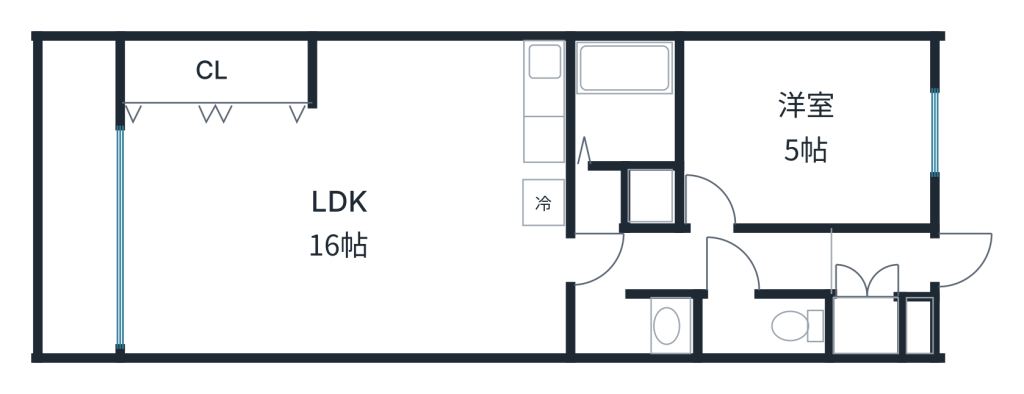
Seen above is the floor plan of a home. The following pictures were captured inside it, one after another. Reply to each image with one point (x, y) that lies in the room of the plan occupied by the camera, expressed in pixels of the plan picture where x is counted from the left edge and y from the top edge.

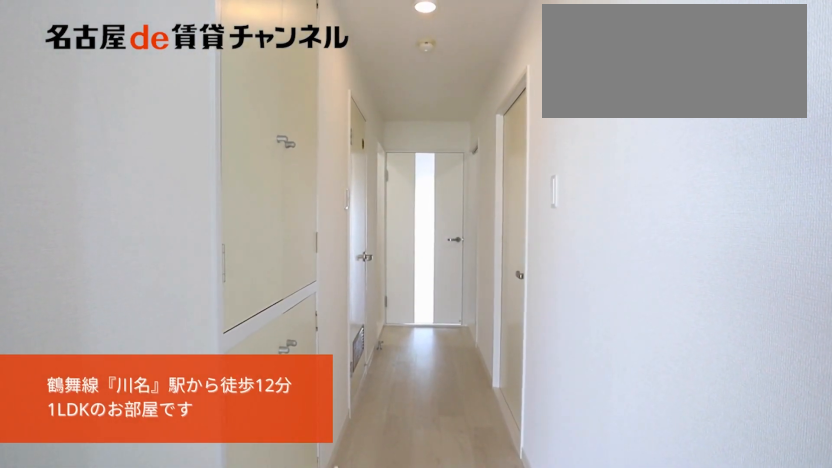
(883, 264)
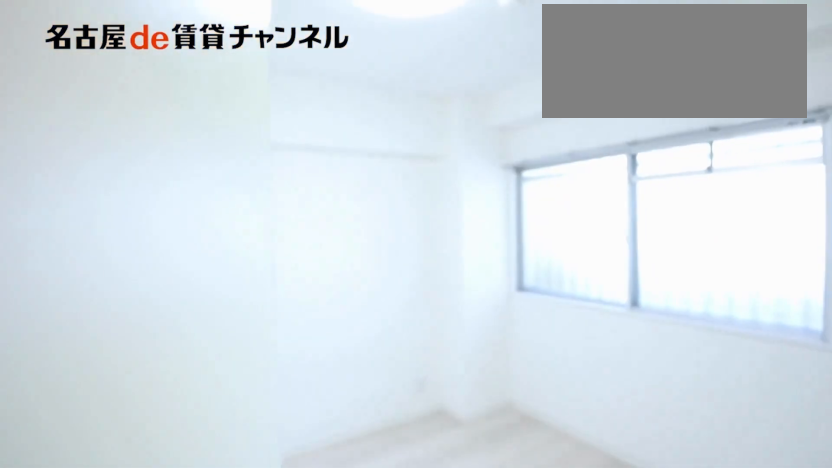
(808, 134)
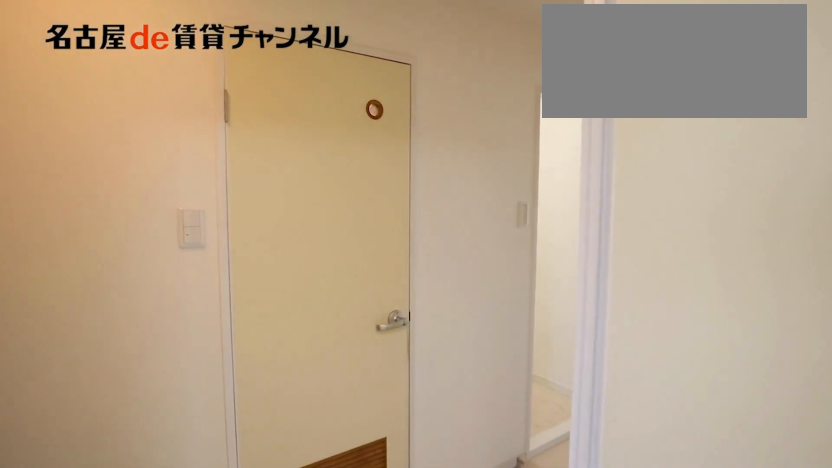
(808, 134)
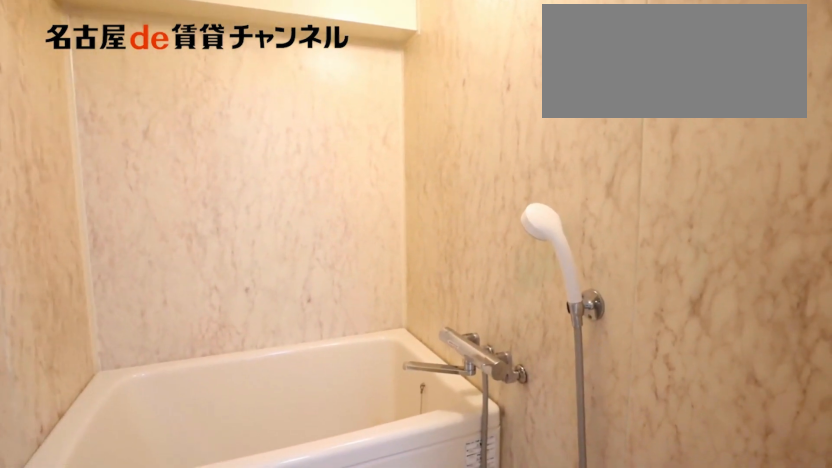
(624, 101)
